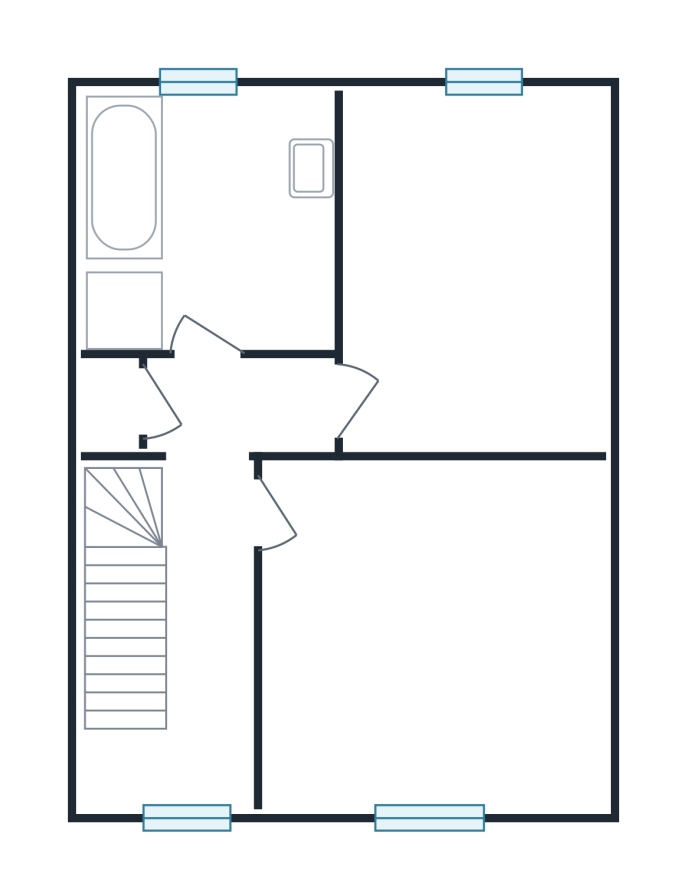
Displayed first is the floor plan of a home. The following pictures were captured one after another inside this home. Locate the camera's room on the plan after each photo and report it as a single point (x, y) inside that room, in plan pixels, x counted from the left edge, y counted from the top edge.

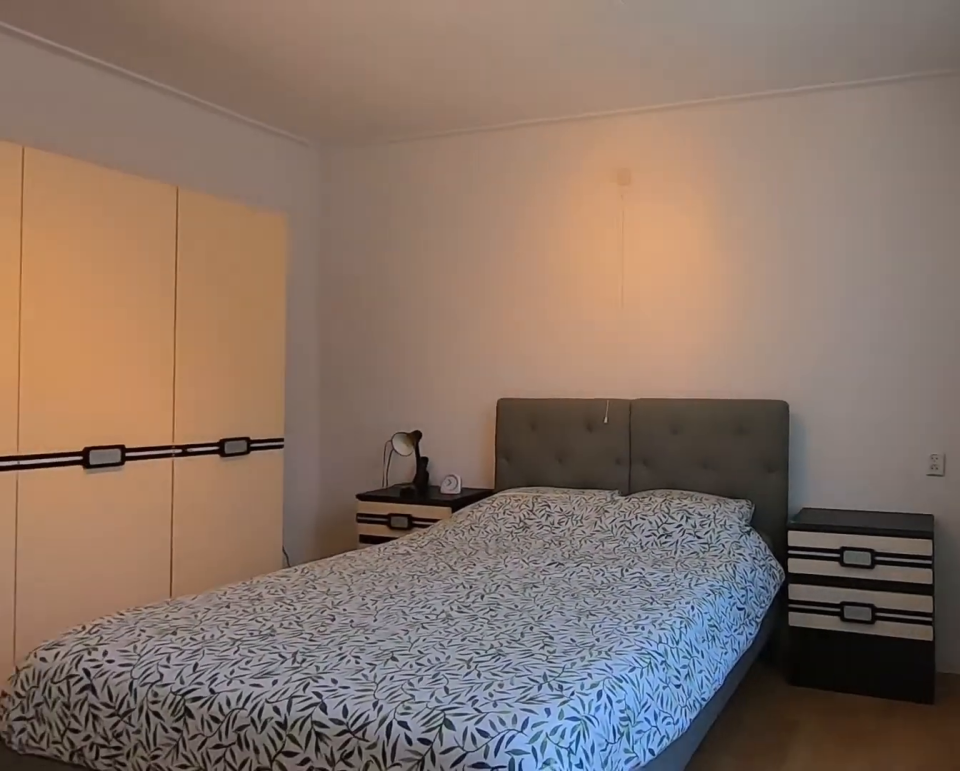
(431, 635)
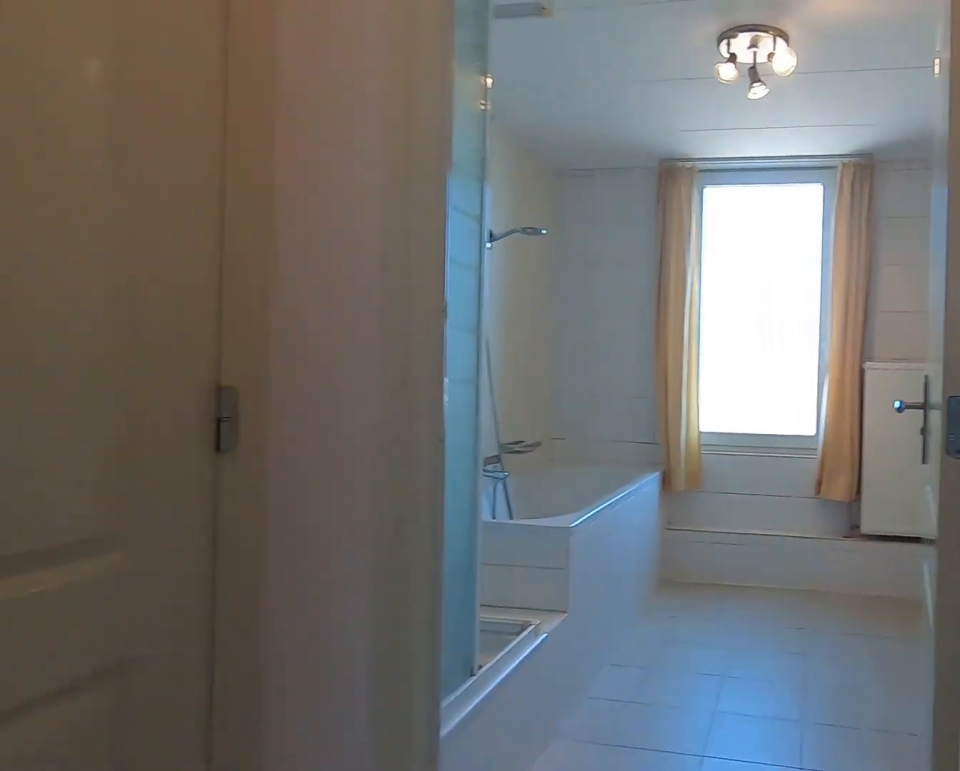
(209, 573)
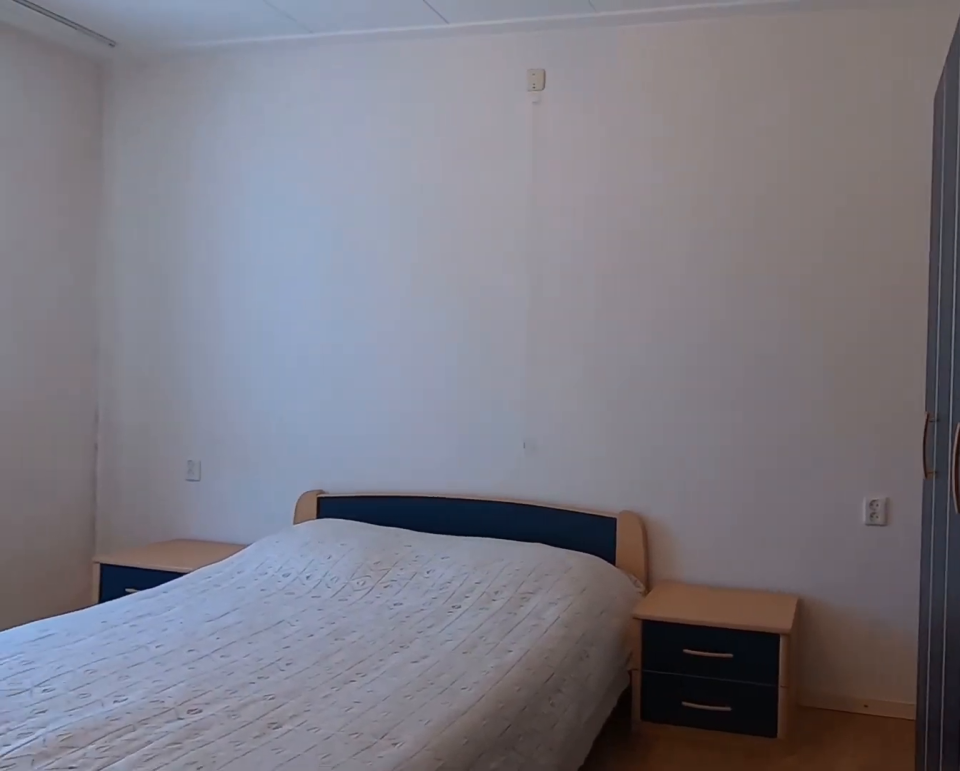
(471, 157)
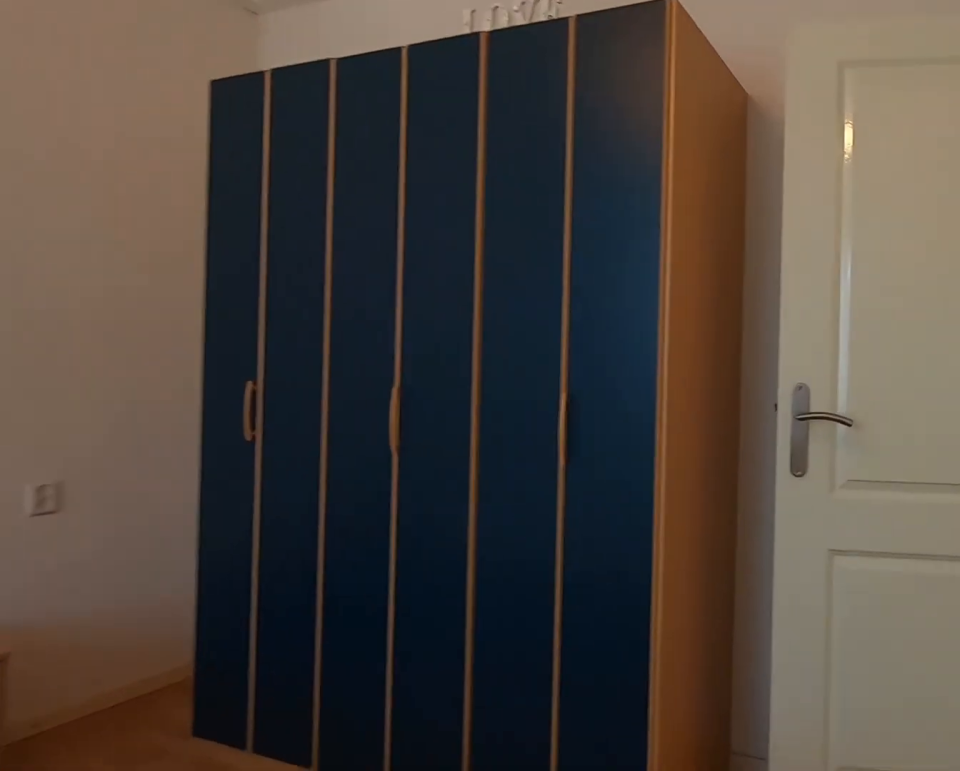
(471, 157)
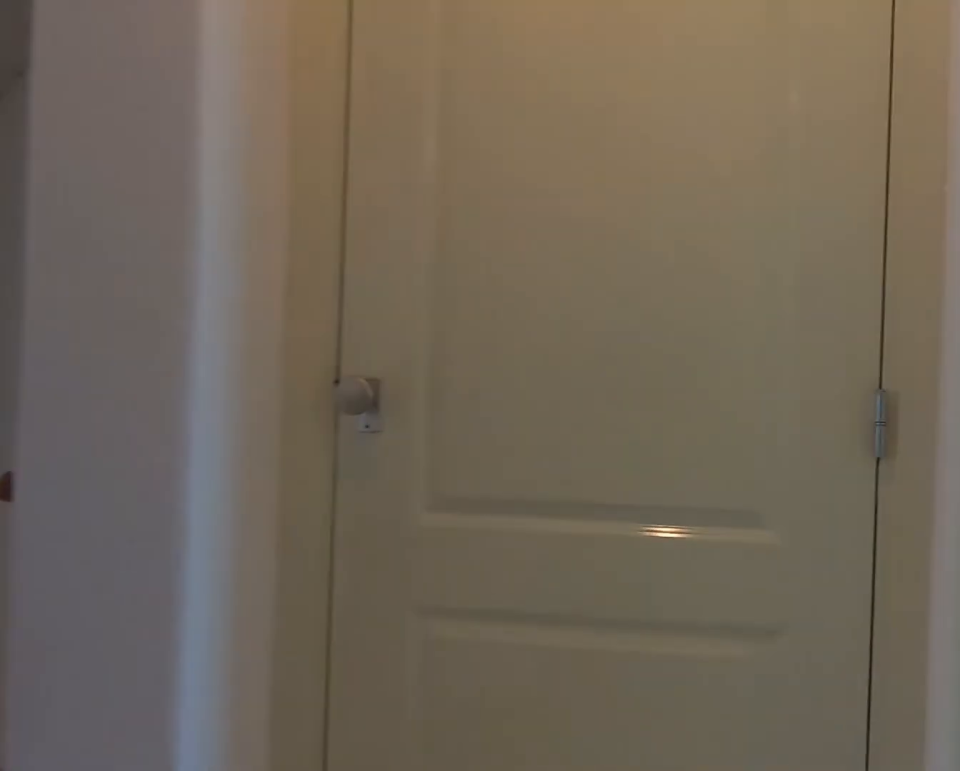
(209, 572)
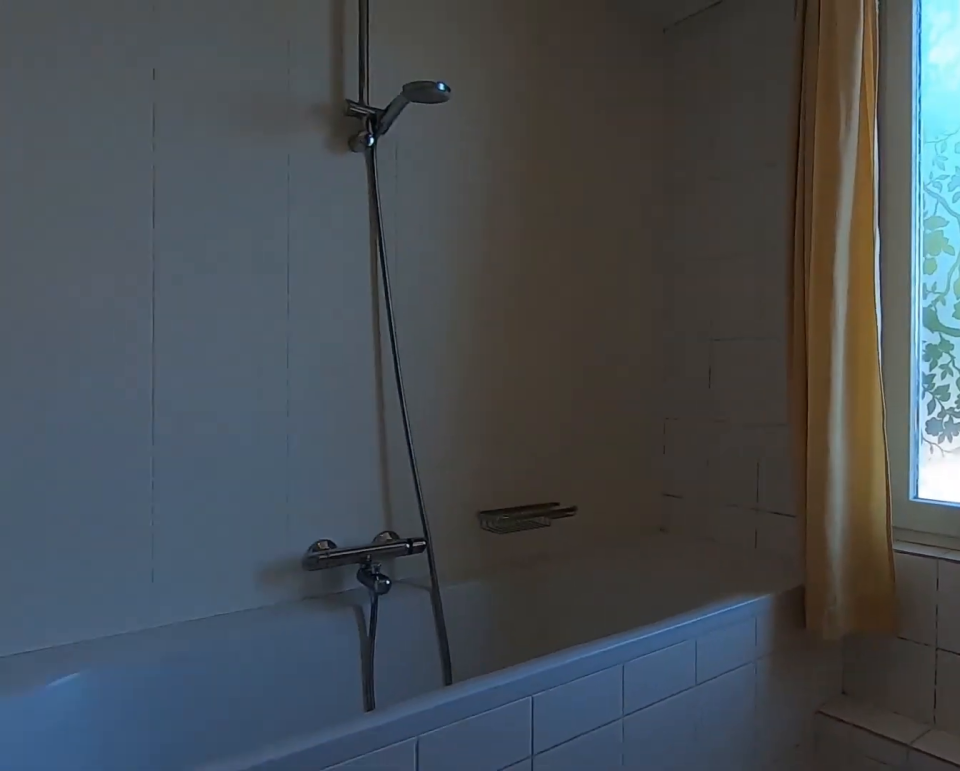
(209, 221)
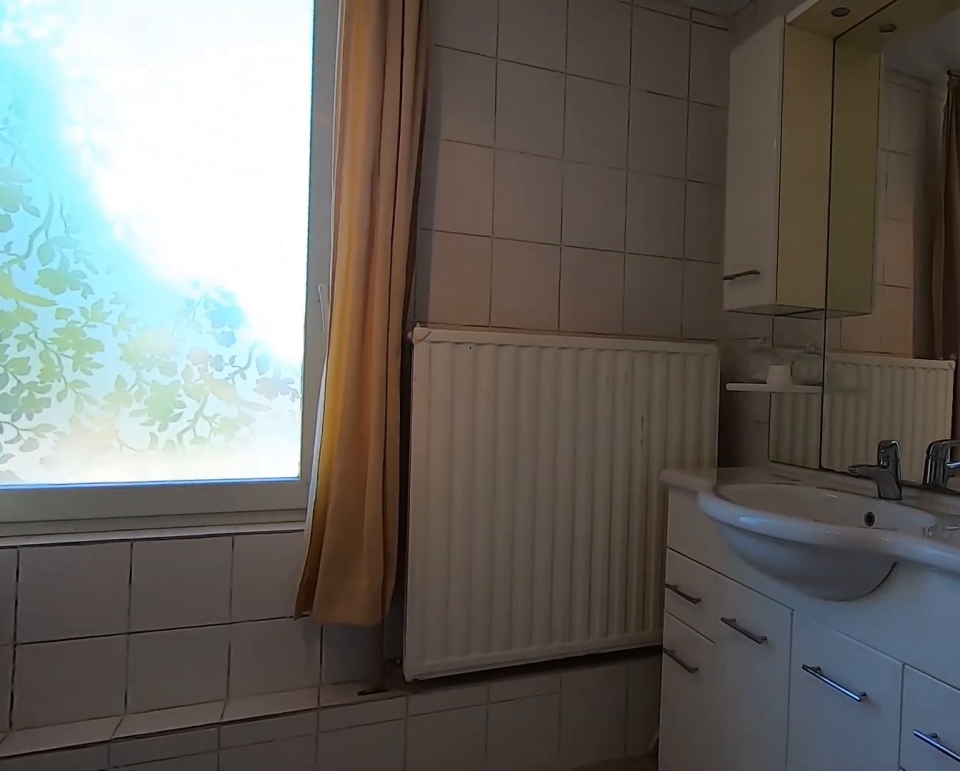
(209, 221)
